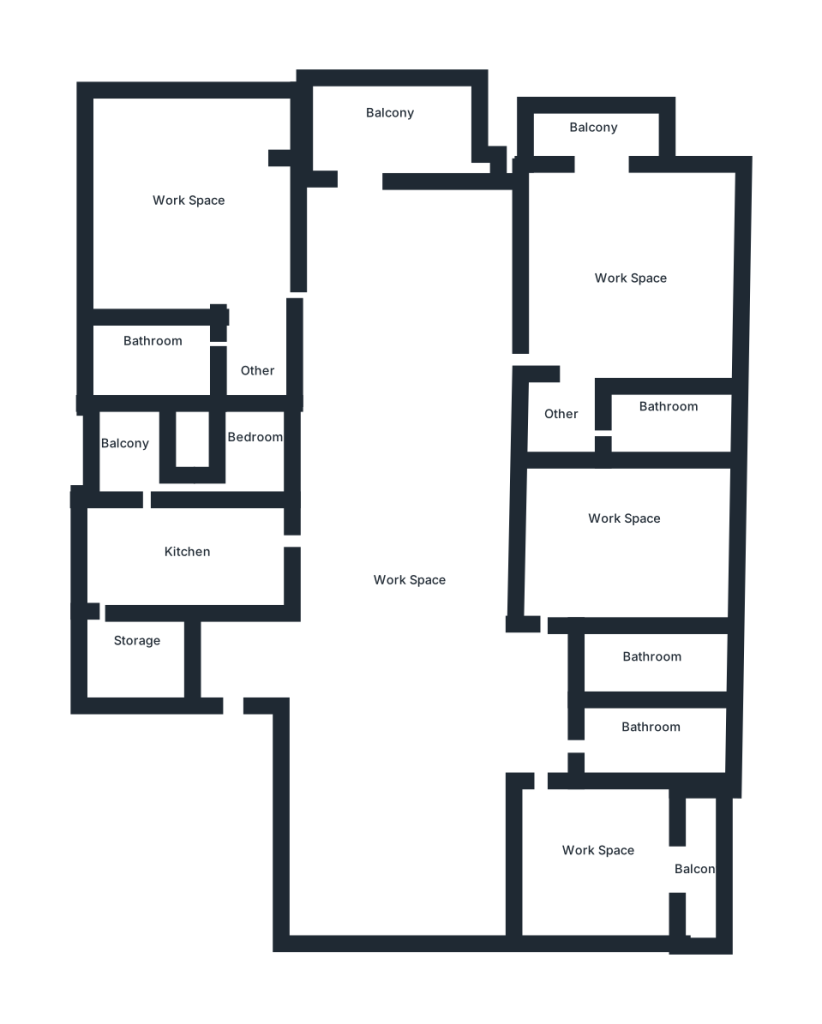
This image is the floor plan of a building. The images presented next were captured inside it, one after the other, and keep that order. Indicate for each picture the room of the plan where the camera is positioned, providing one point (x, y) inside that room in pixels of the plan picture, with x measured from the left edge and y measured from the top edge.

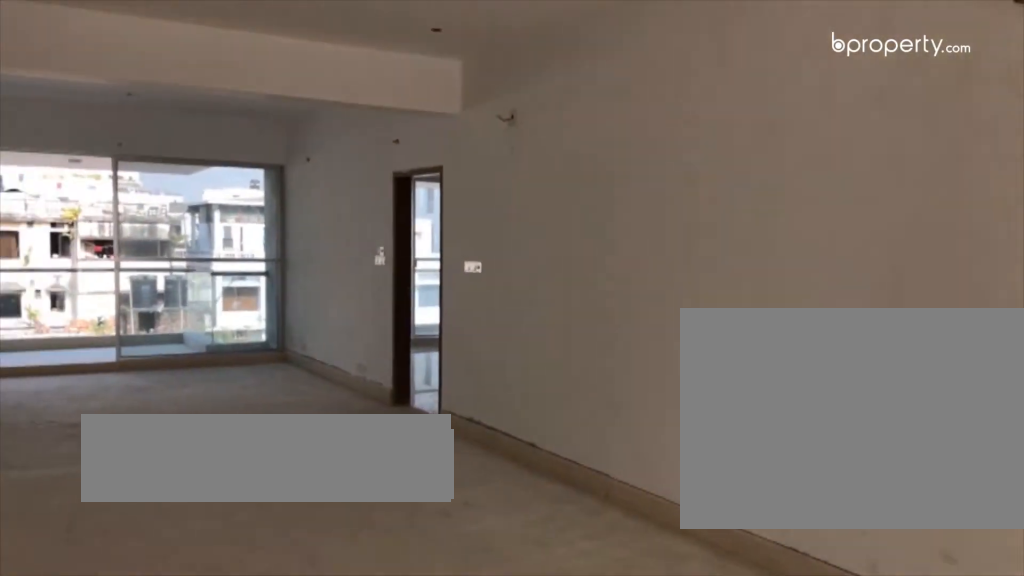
(407, 598)
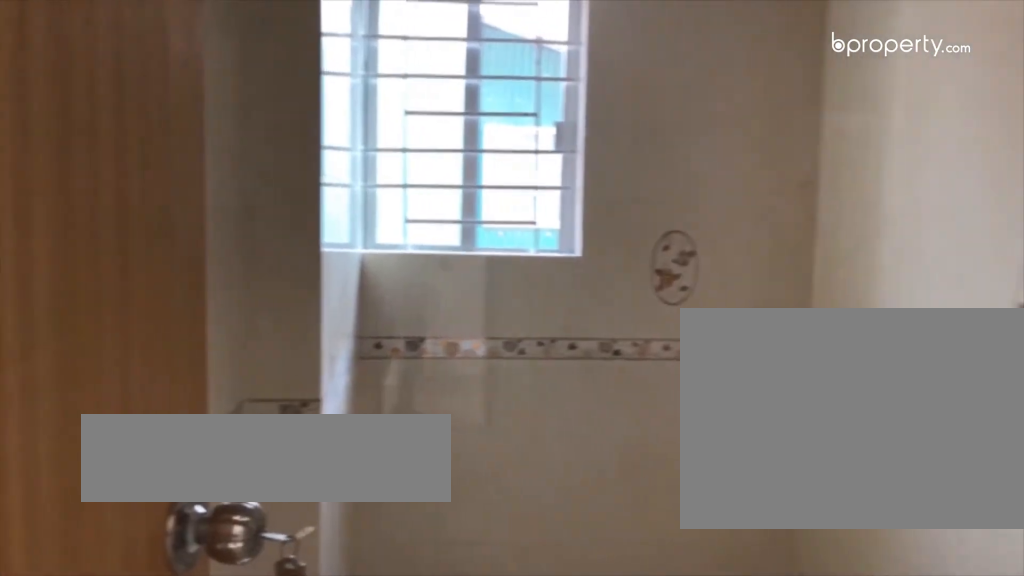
(677, 412)
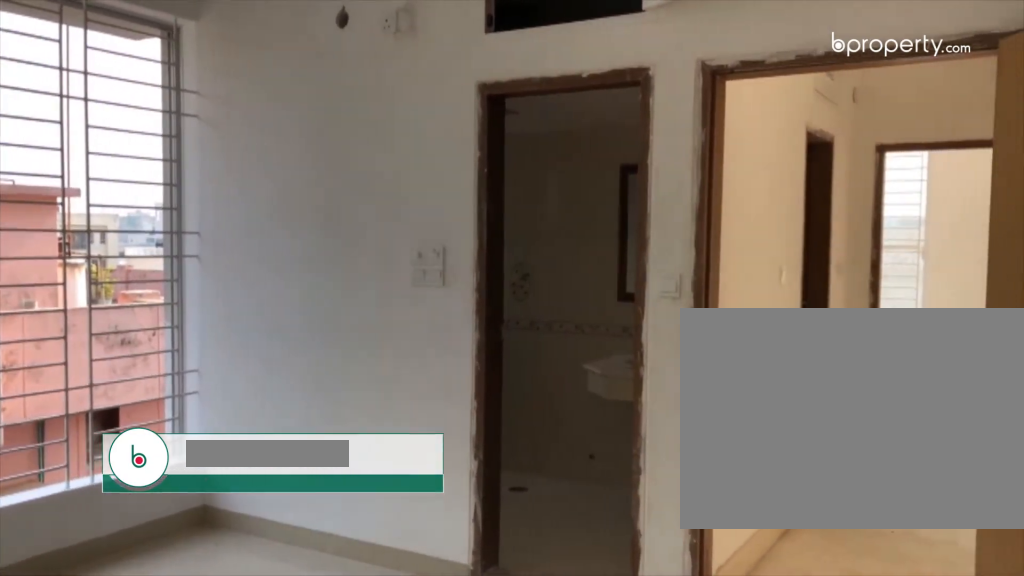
(606, 550)
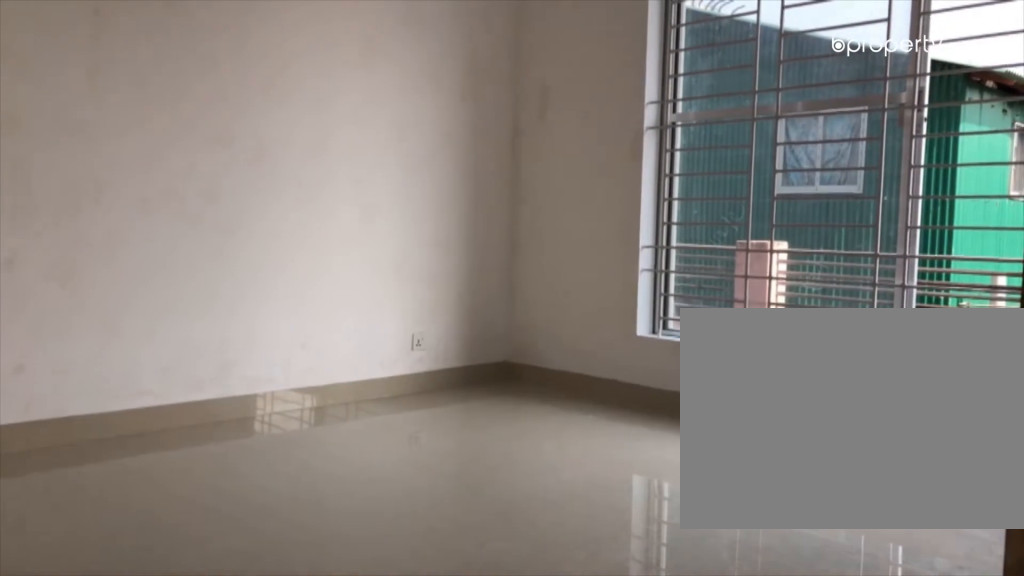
(604, 549)
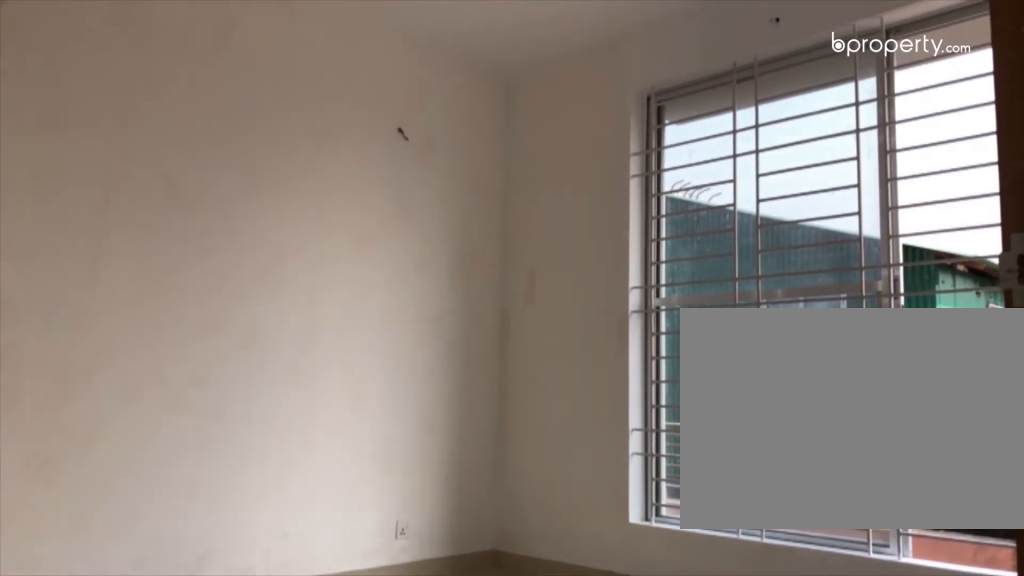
(604, 549)
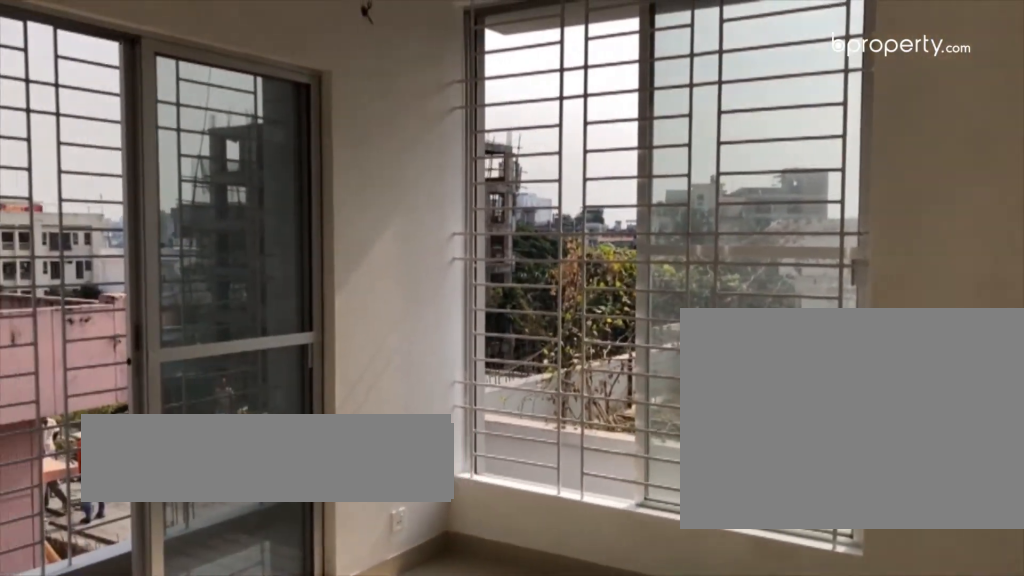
(594, 856)
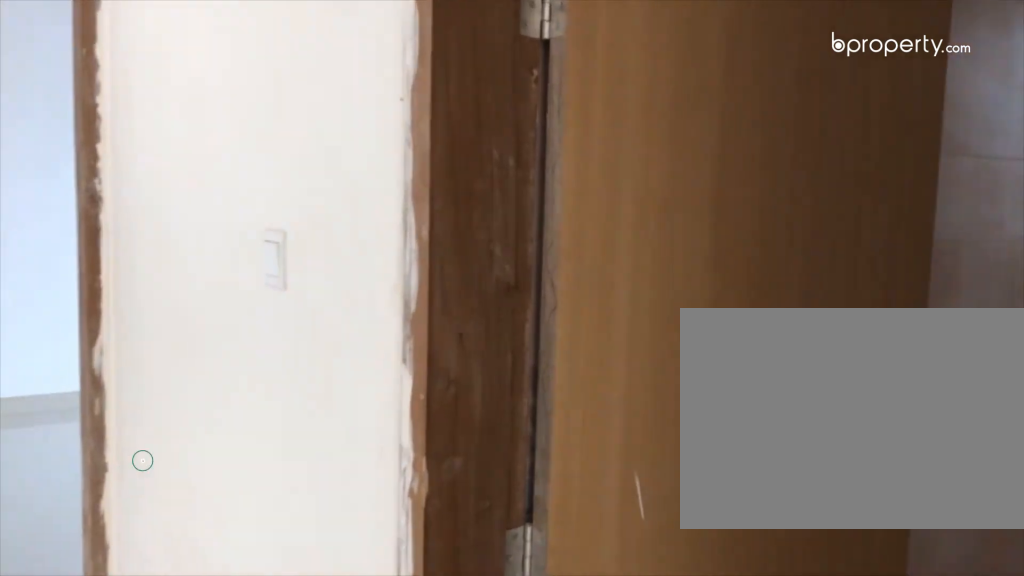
(653, 749)
